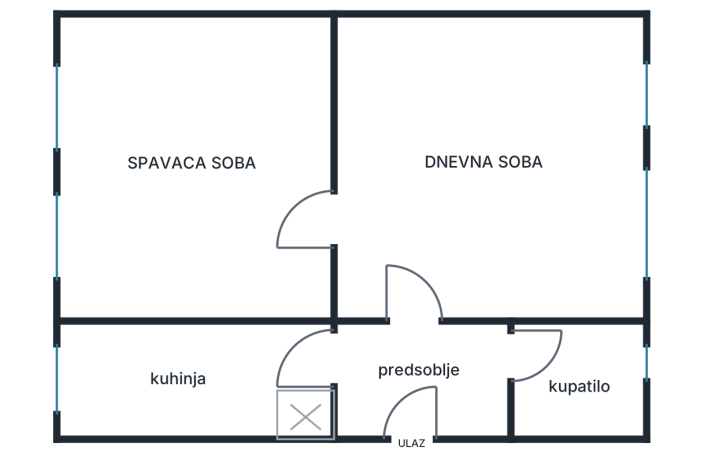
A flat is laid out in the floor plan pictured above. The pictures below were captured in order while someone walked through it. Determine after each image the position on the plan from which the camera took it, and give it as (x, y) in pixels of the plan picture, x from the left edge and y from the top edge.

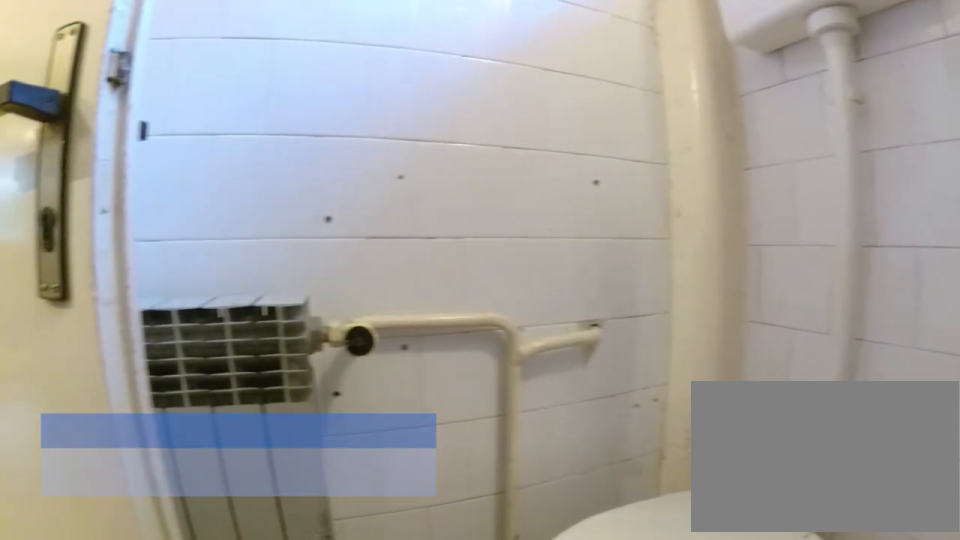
(583, 394)
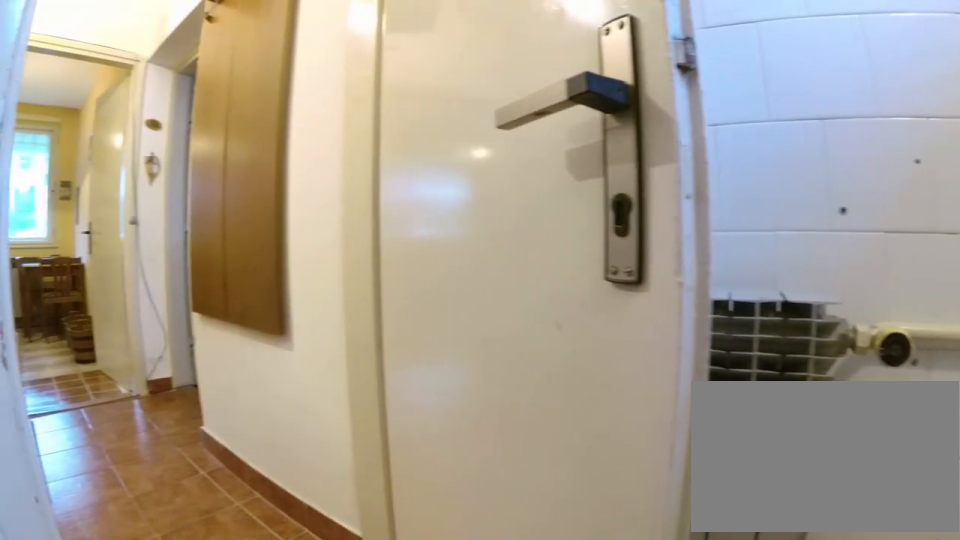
(574, 376)
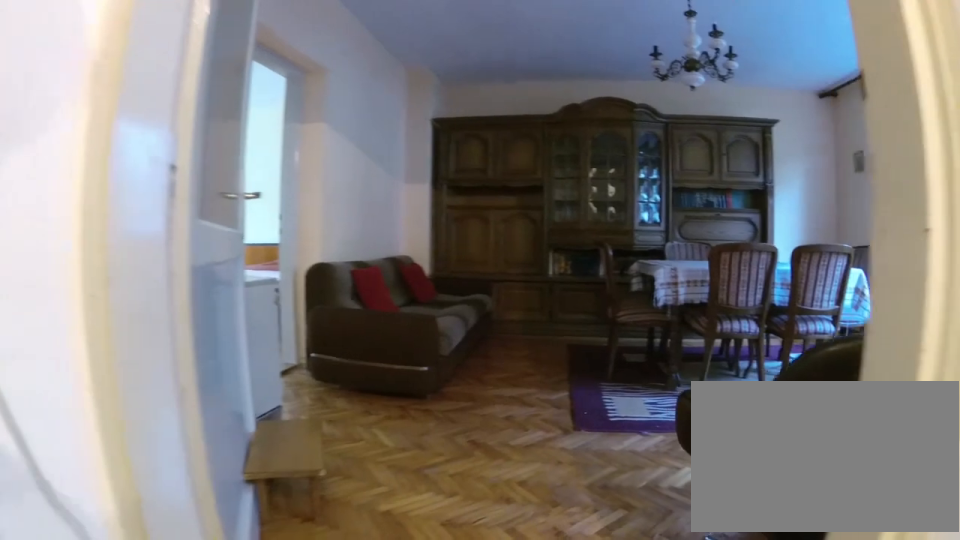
(416, 368)
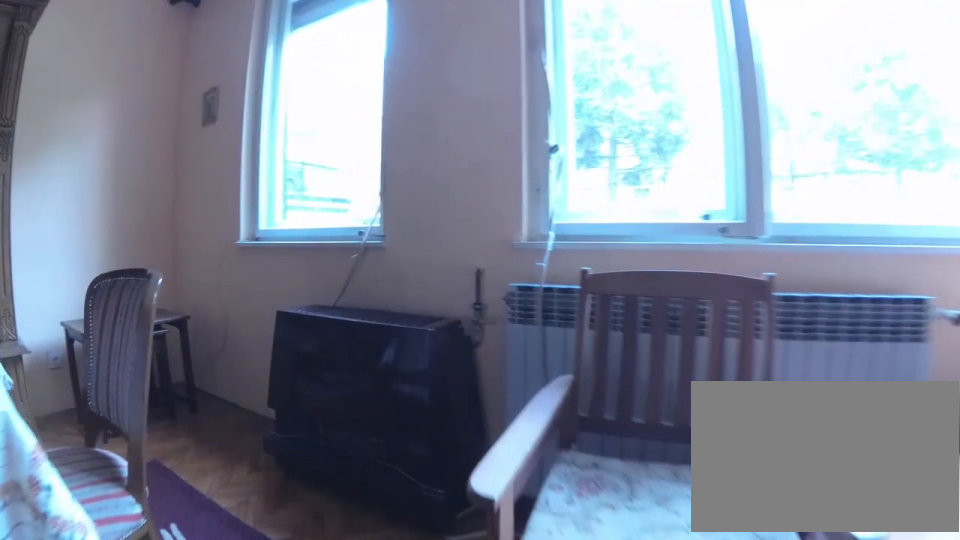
(518, 252)
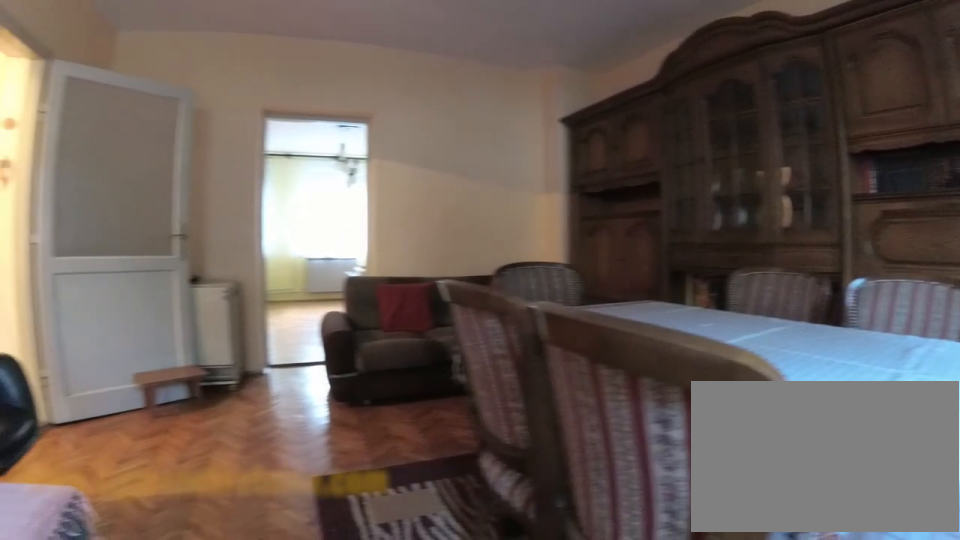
(606, 232)
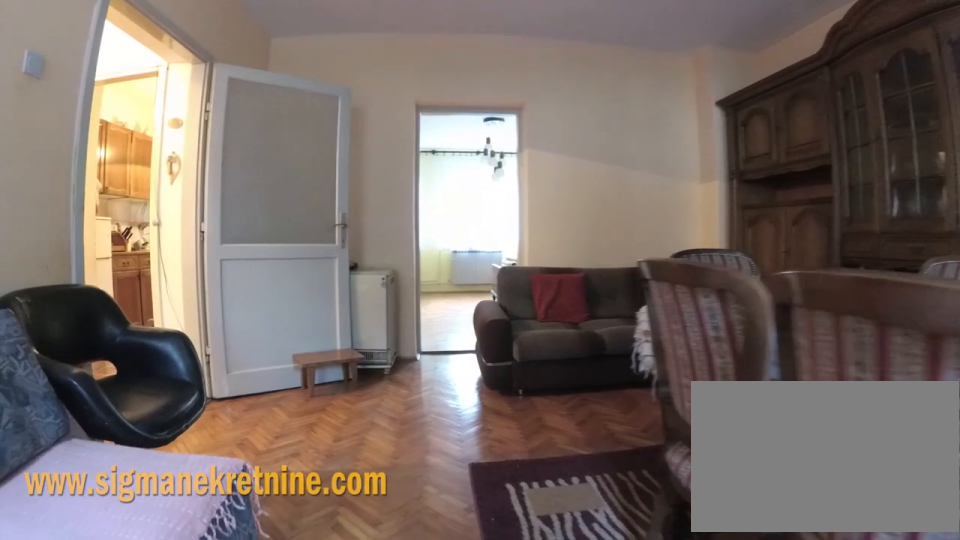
(604, 233)
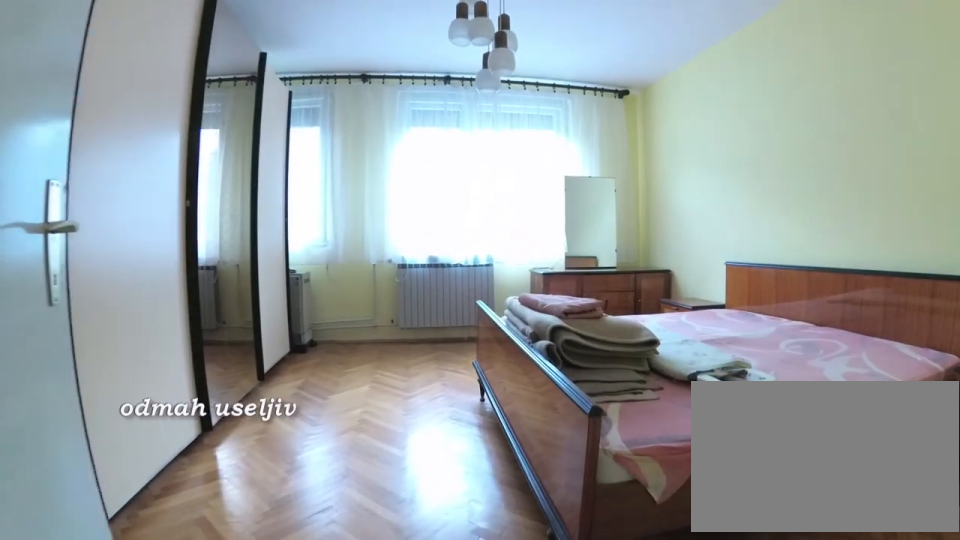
(344, 232)
